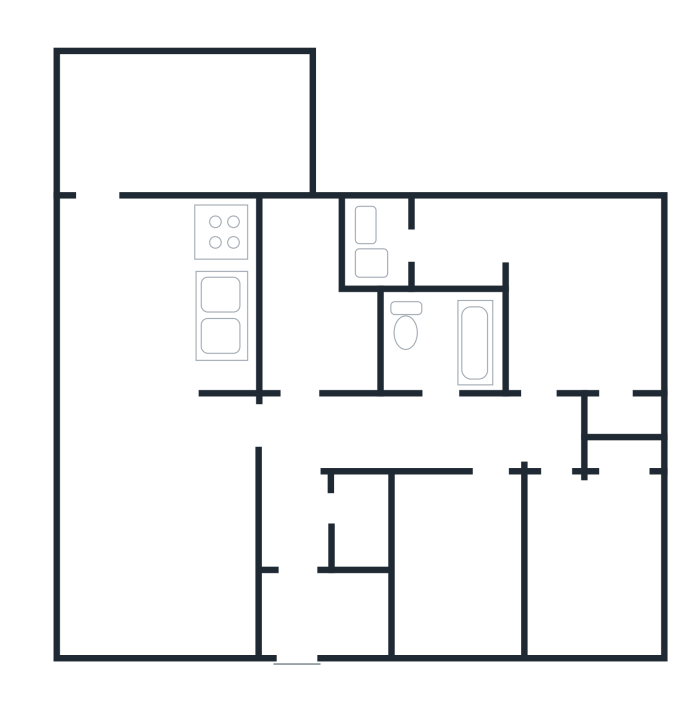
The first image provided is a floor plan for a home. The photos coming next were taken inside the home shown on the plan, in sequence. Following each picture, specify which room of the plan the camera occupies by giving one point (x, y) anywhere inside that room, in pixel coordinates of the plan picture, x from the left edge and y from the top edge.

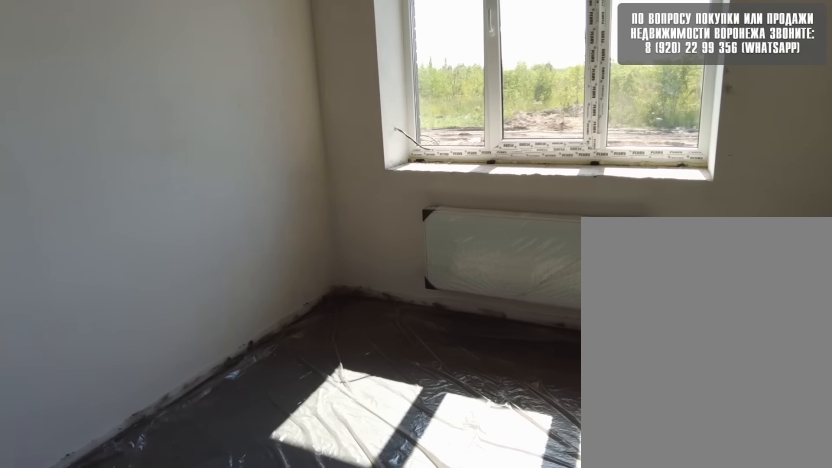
(576, 557)
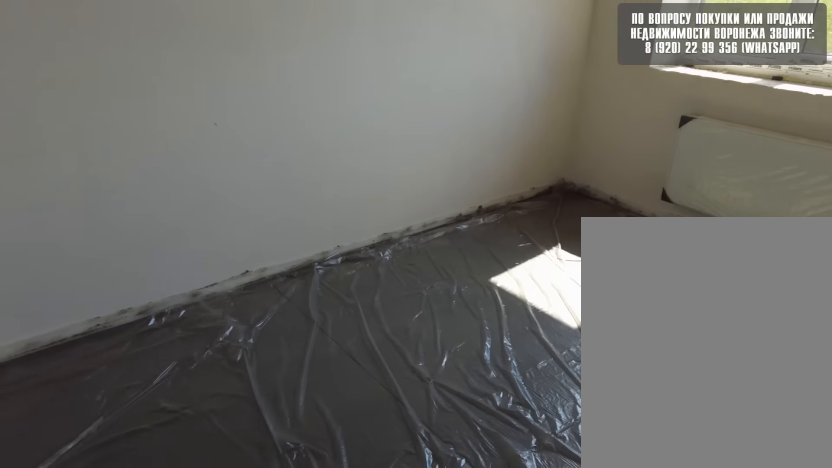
(575, 530)
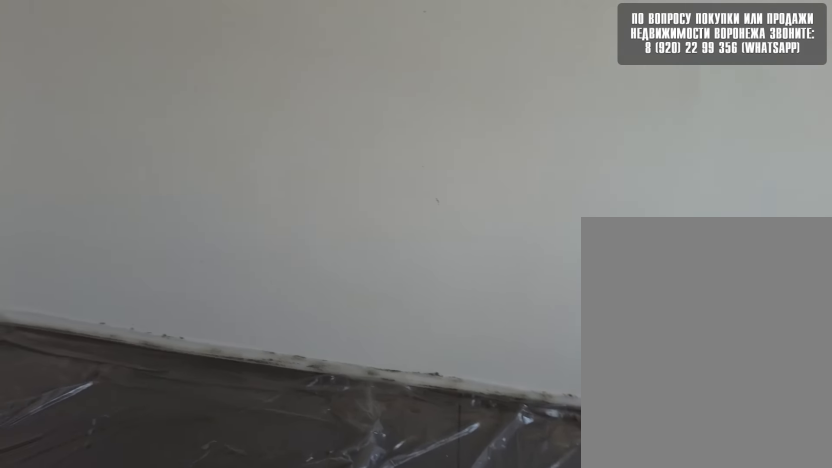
(575, 556)
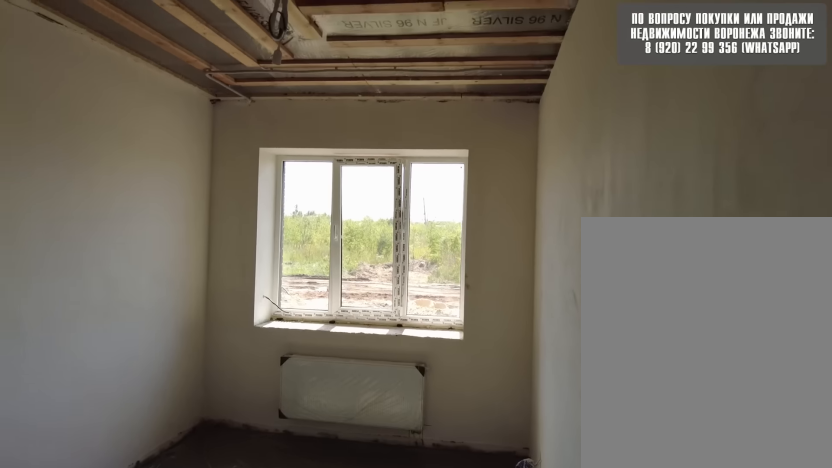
(576, 557)
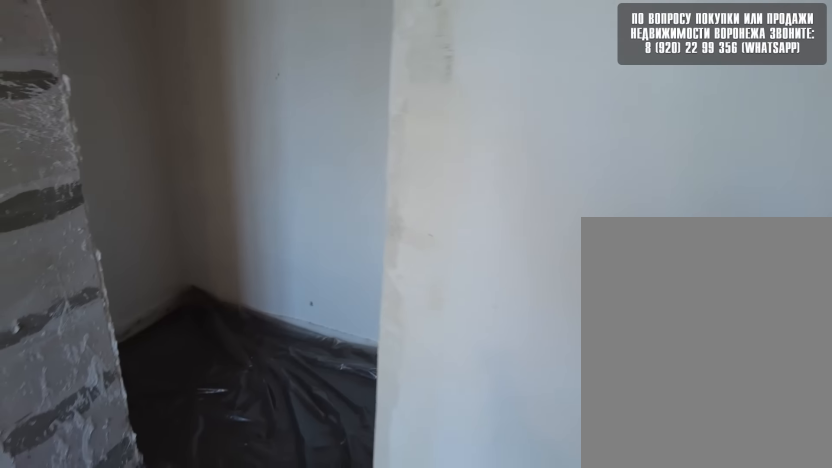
(572, 382)
